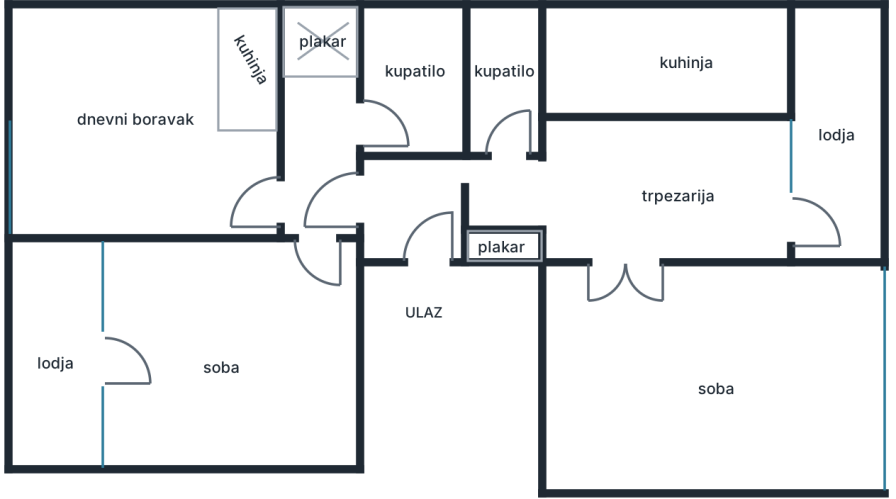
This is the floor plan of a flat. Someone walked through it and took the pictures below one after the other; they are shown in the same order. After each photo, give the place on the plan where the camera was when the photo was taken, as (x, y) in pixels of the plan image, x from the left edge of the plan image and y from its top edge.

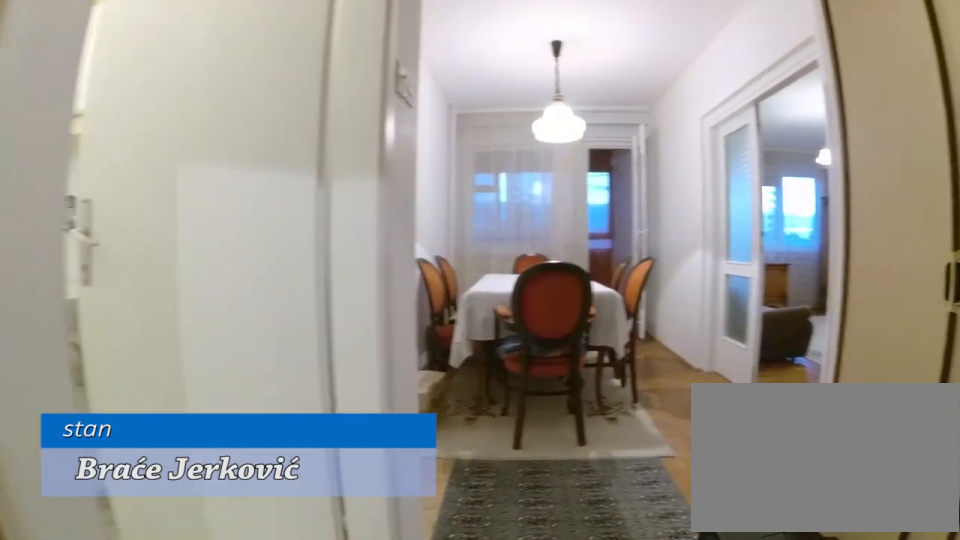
(468, 212)
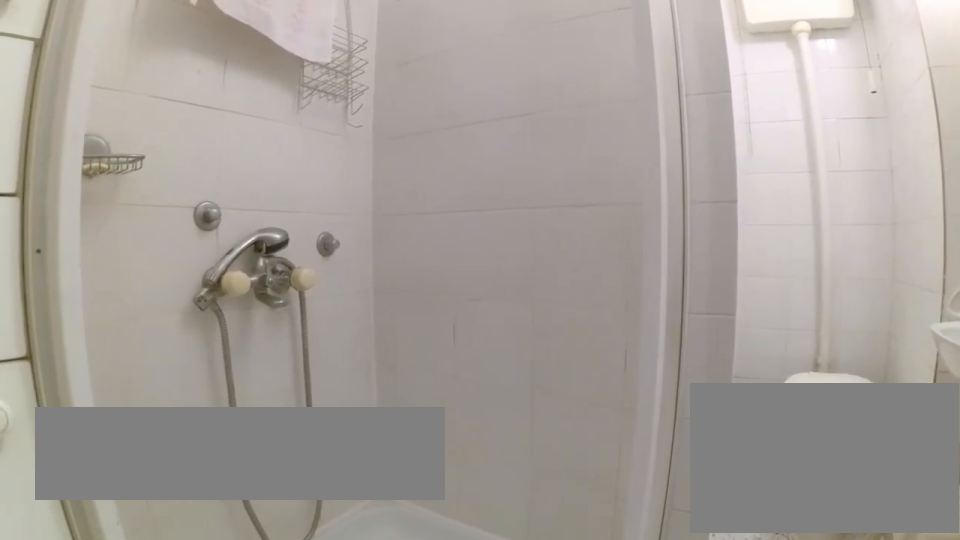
(505, 172)
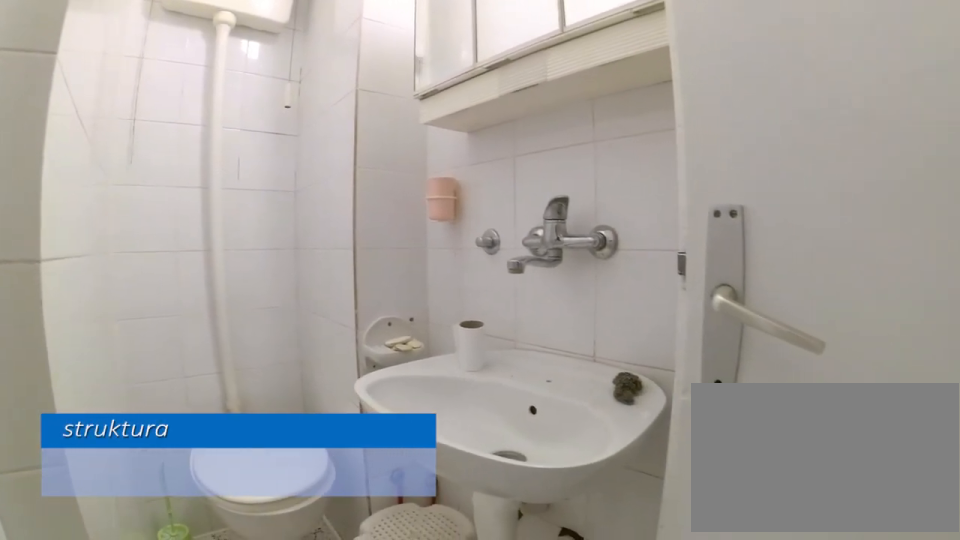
(505, 154)
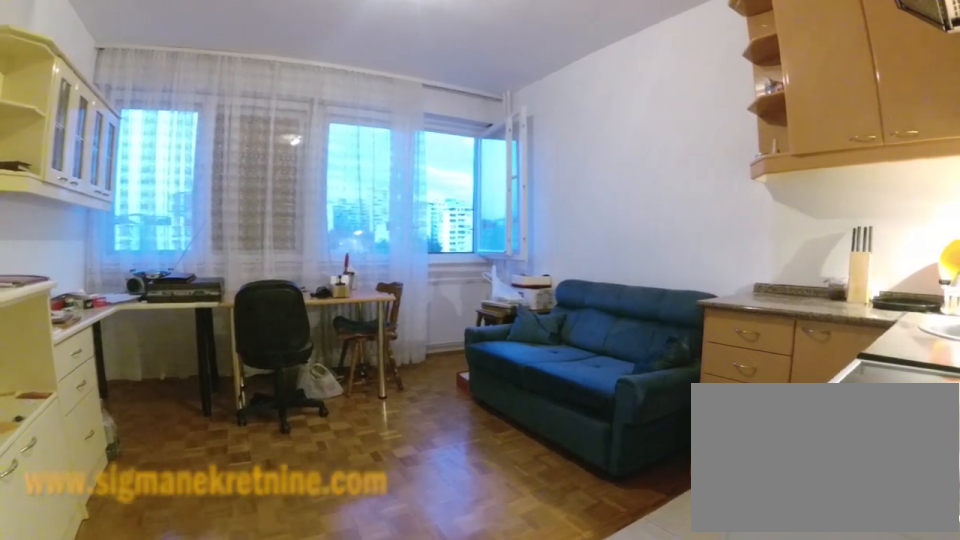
(294, 208)
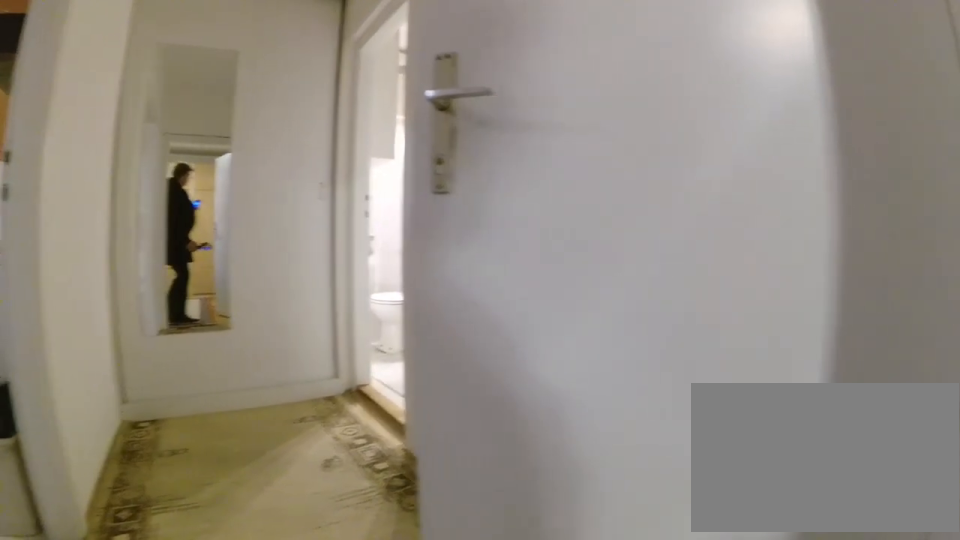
(313, 253)
